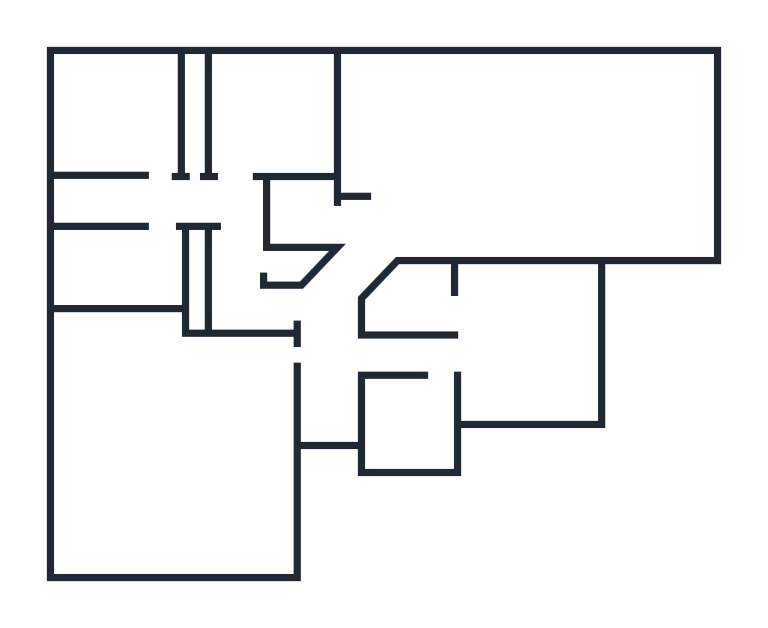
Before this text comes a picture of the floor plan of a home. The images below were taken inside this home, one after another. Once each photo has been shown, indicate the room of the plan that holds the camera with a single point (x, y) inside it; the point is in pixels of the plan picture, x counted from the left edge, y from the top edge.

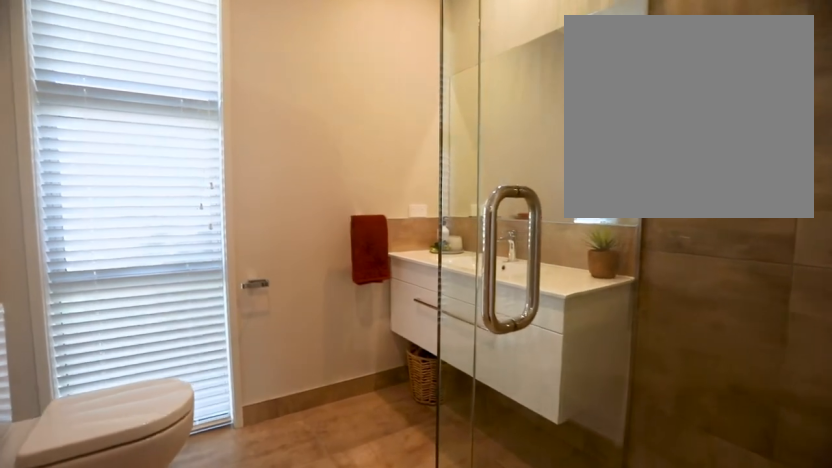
(408, 423)
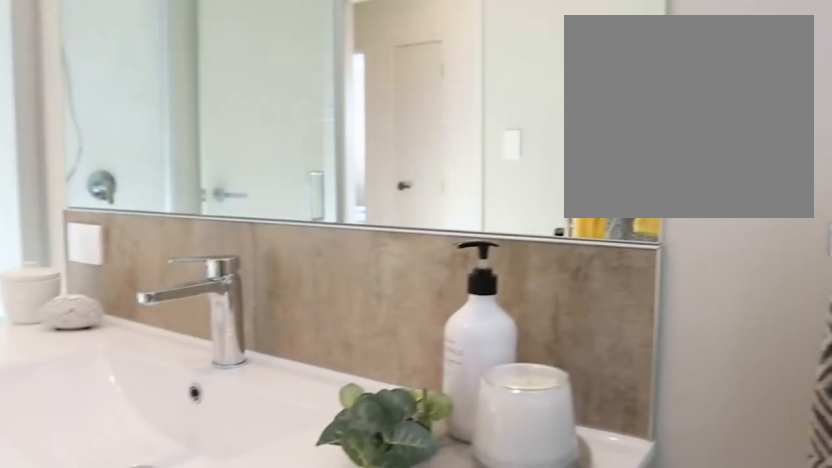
(117, 267)
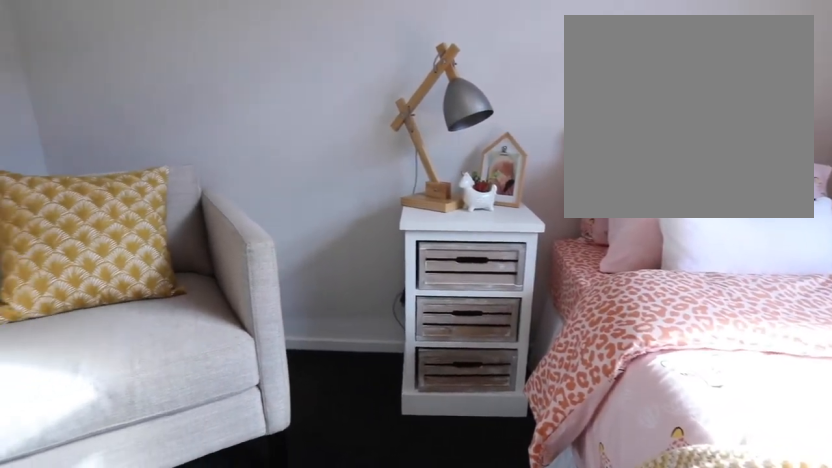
(117, 114)
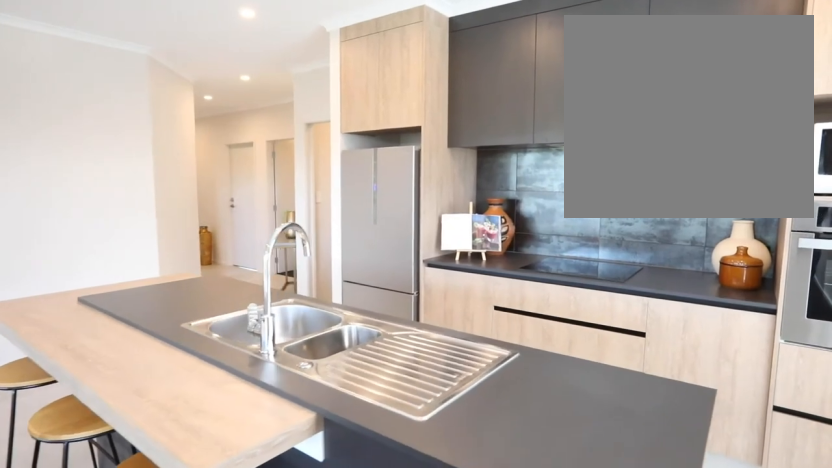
(543, 158)
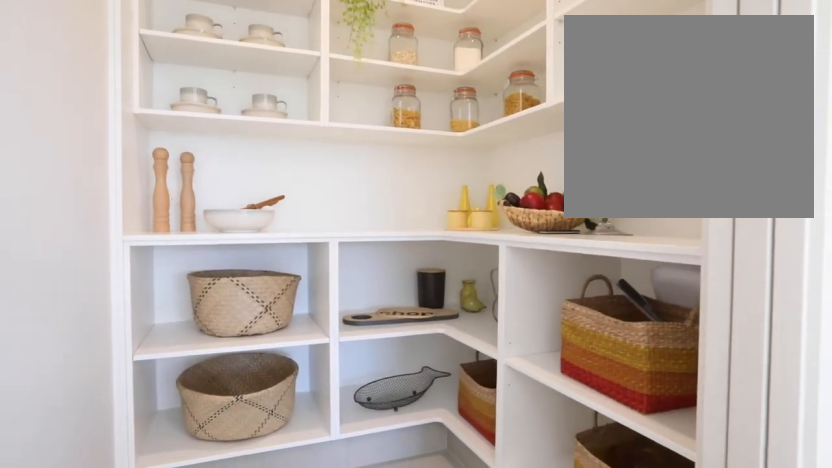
(299, 212)
